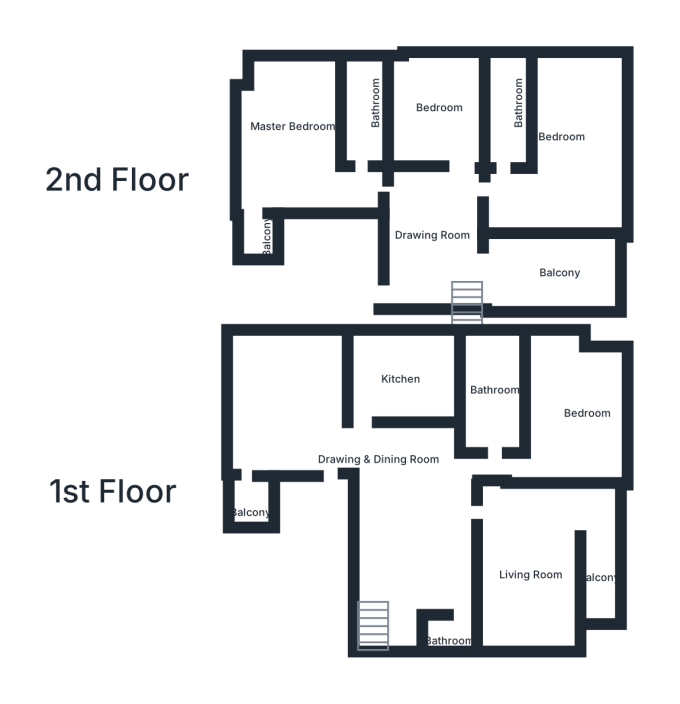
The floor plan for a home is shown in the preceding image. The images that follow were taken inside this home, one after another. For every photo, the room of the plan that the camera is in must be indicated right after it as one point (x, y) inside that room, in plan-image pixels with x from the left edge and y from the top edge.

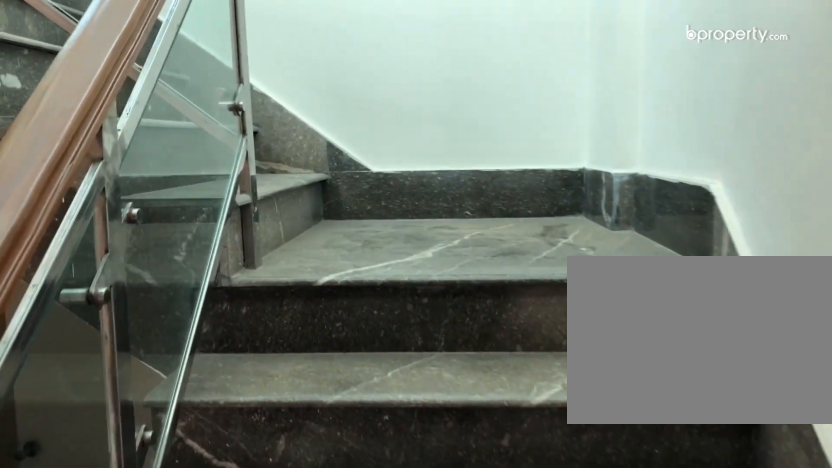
(375, 628)
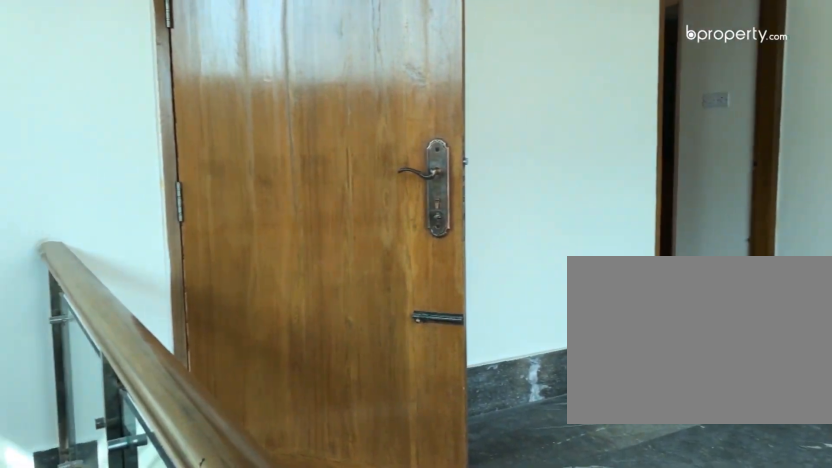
(440, 242)
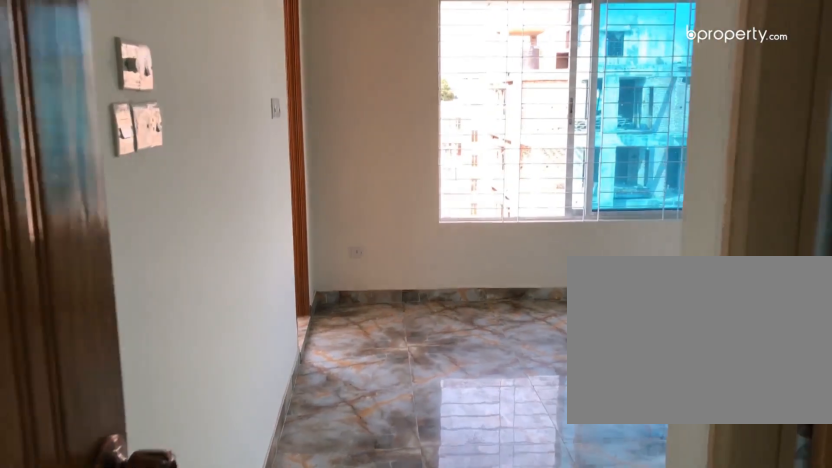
(296, 155)
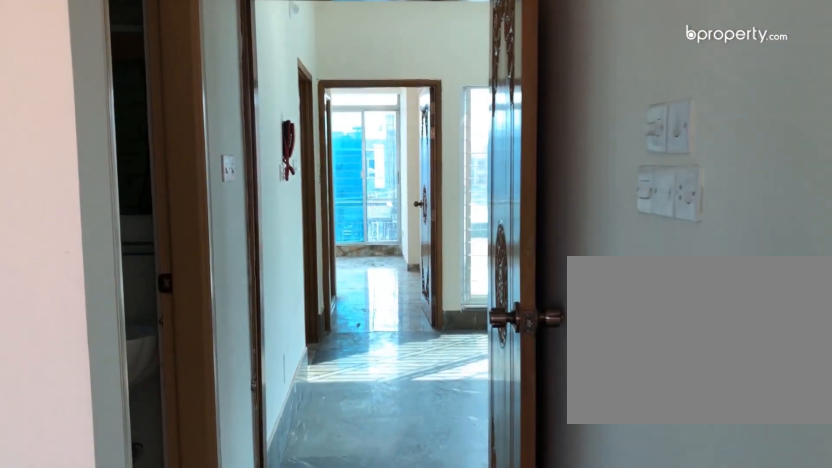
(296, 155)
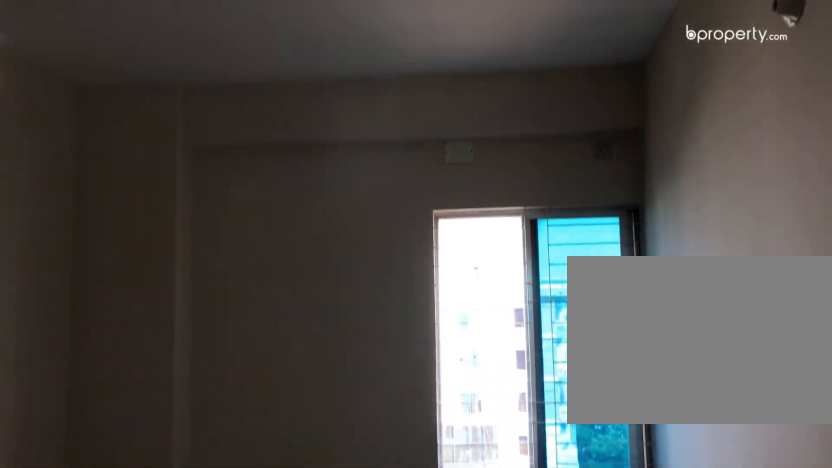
(445, 110)
